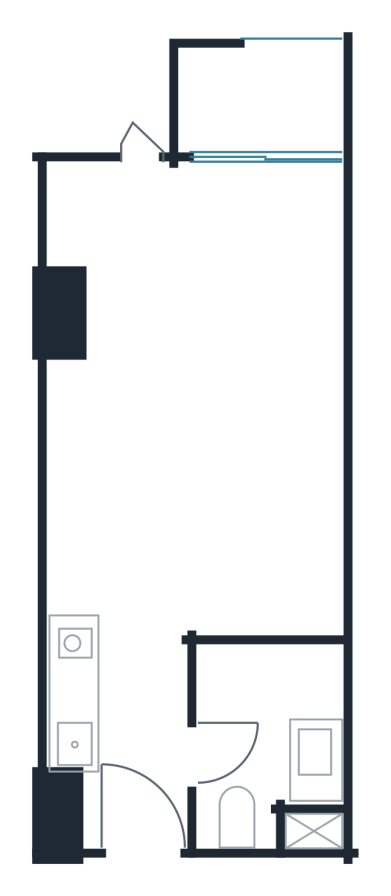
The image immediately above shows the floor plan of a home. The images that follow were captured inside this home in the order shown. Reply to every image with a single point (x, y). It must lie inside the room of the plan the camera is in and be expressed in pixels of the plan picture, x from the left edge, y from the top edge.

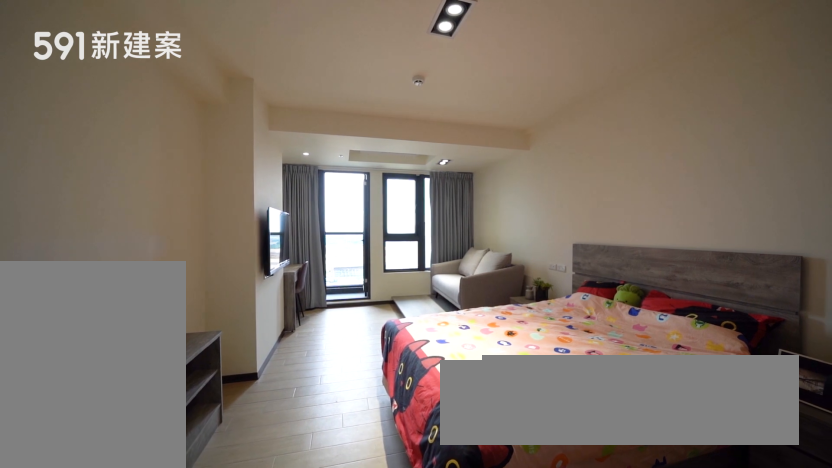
(195, 491)
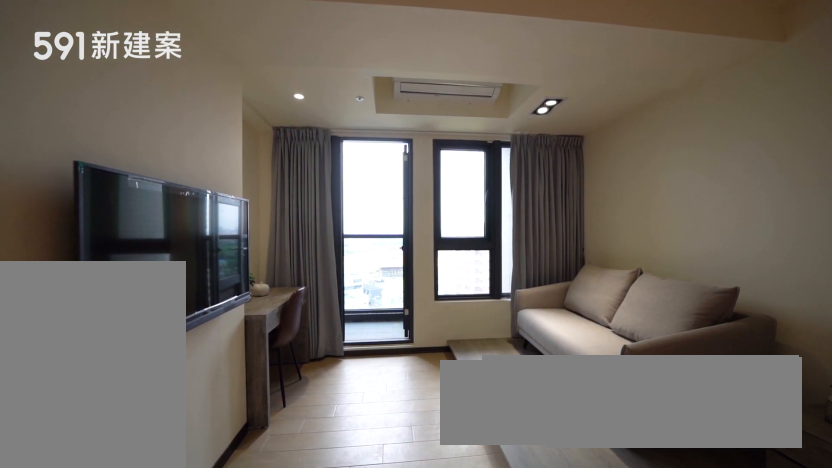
(199, 257)
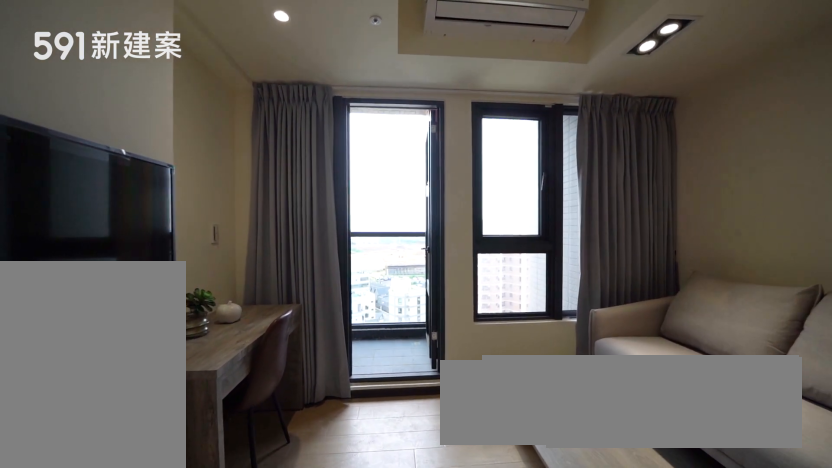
(199, 257)
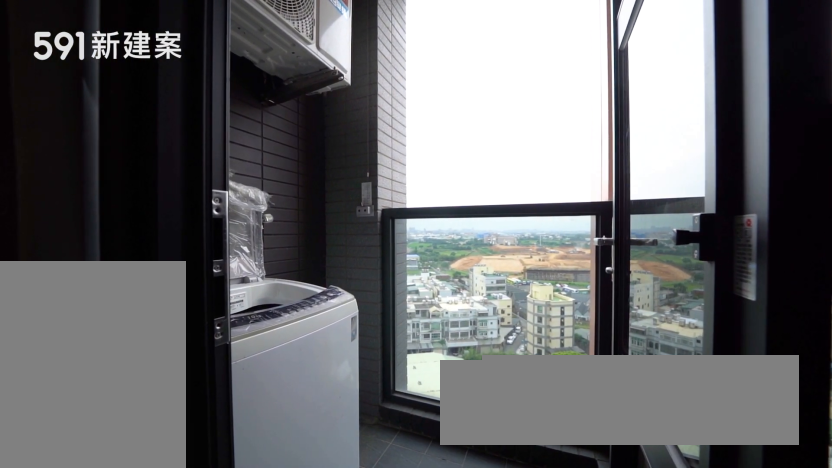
(263, 97)
